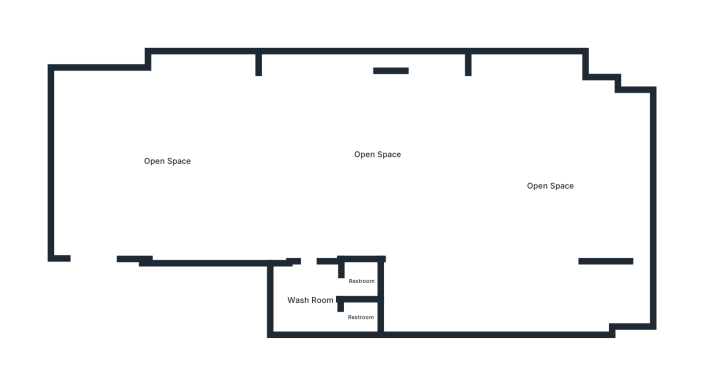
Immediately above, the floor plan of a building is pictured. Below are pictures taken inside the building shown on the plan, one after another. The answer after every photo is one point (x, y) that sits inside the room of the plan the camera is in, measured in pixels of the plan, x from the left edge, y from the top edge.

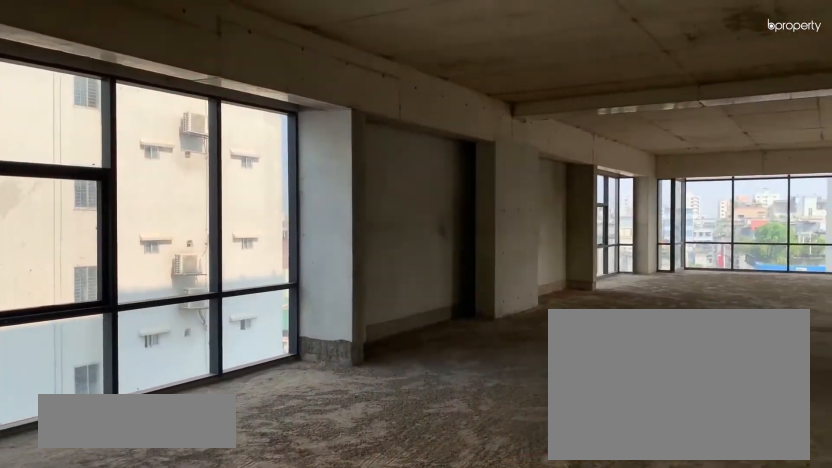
(169, 161)
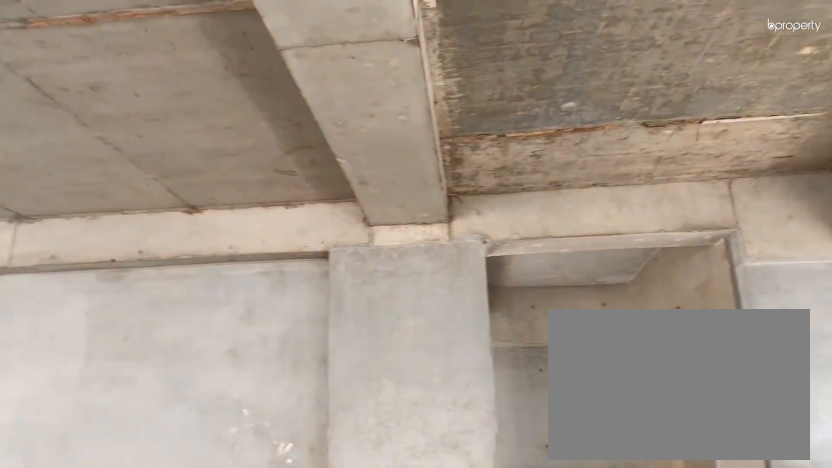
(169, 162)
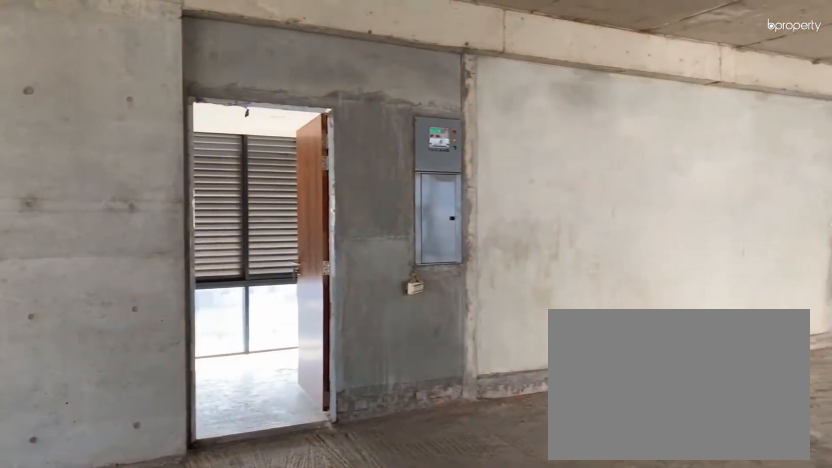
(379, 154)
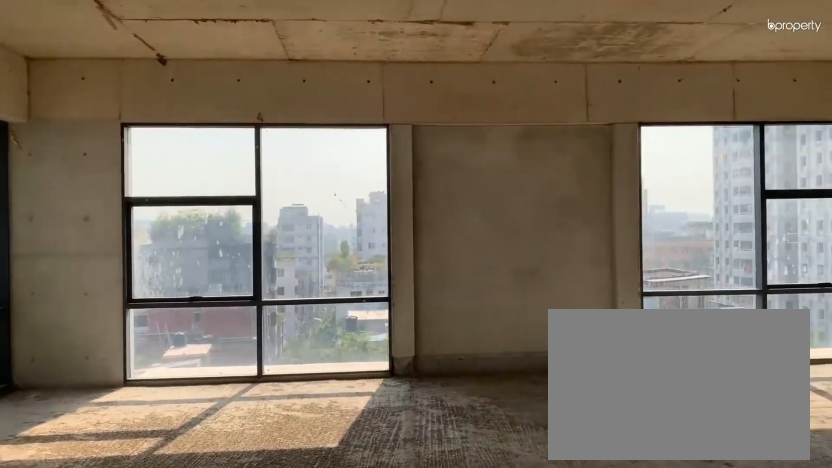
(552, 185)
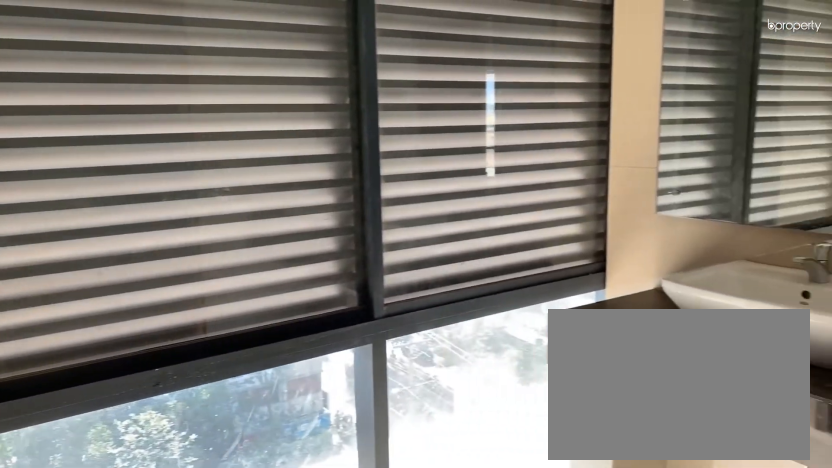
(310, 300)
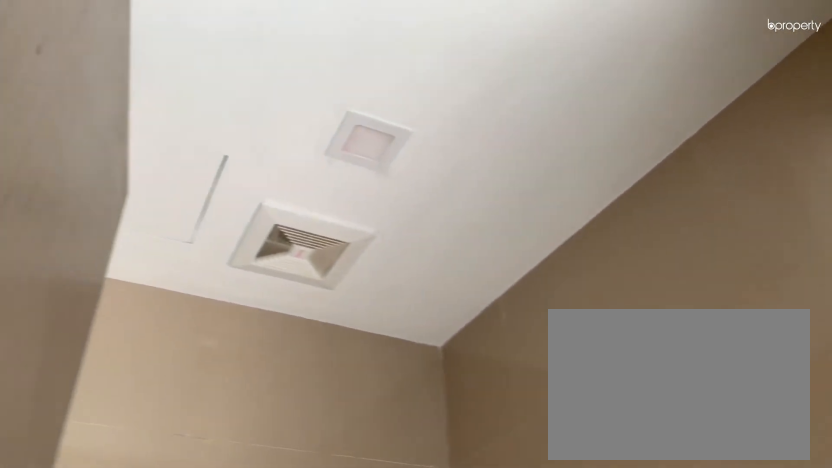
(360, 319)
